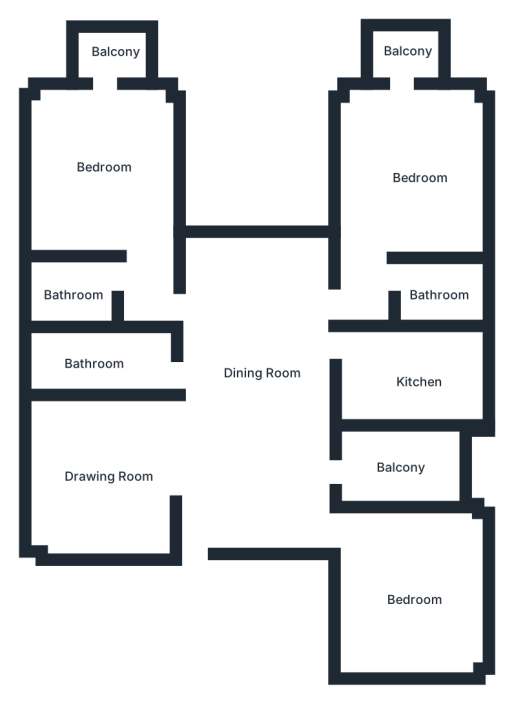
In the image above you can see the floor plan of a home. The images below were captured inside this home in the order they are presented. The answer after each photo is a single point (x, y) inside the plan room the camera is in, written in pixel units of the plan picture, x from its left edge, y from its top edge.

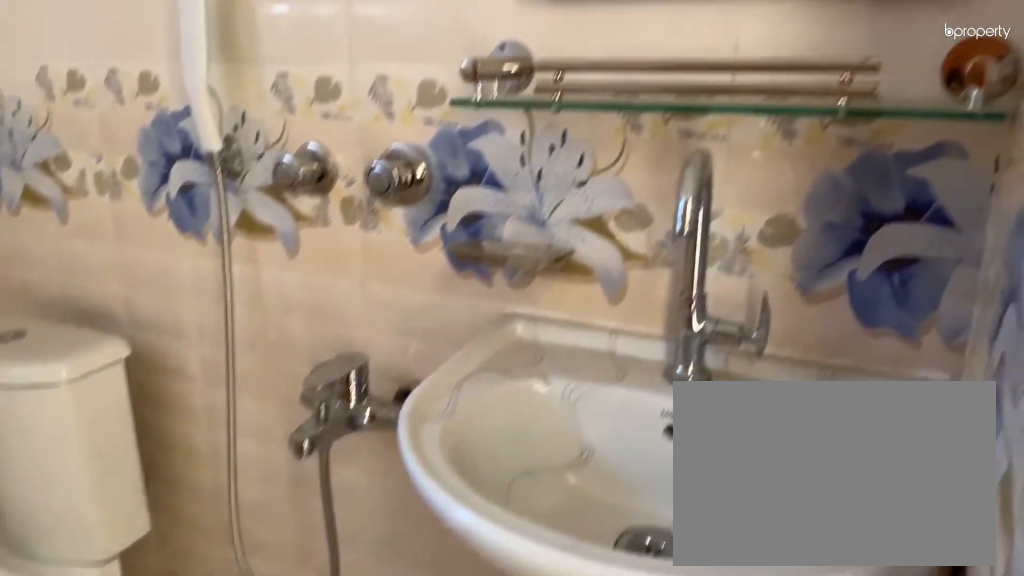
(430, 293)
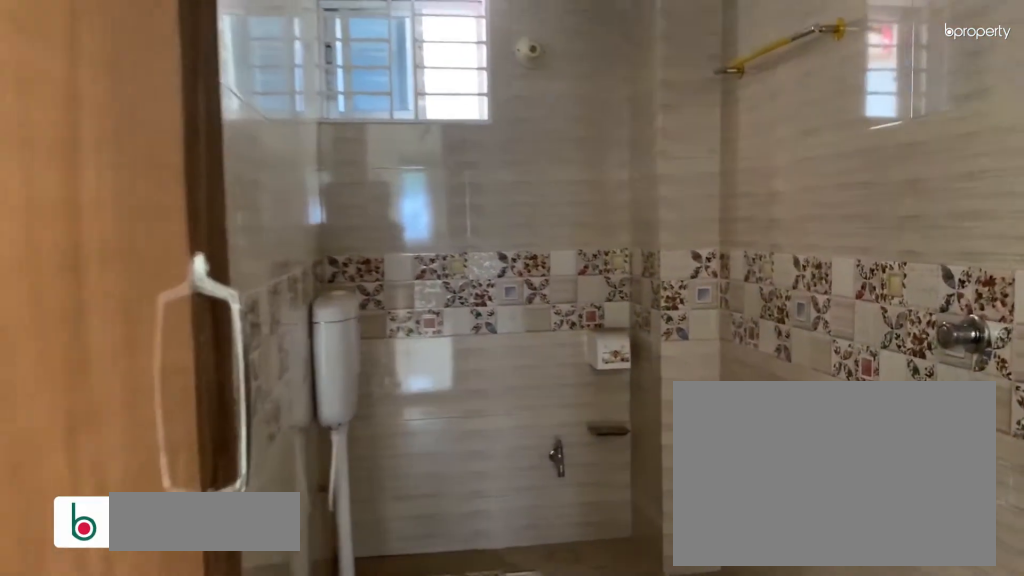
(91, 361)
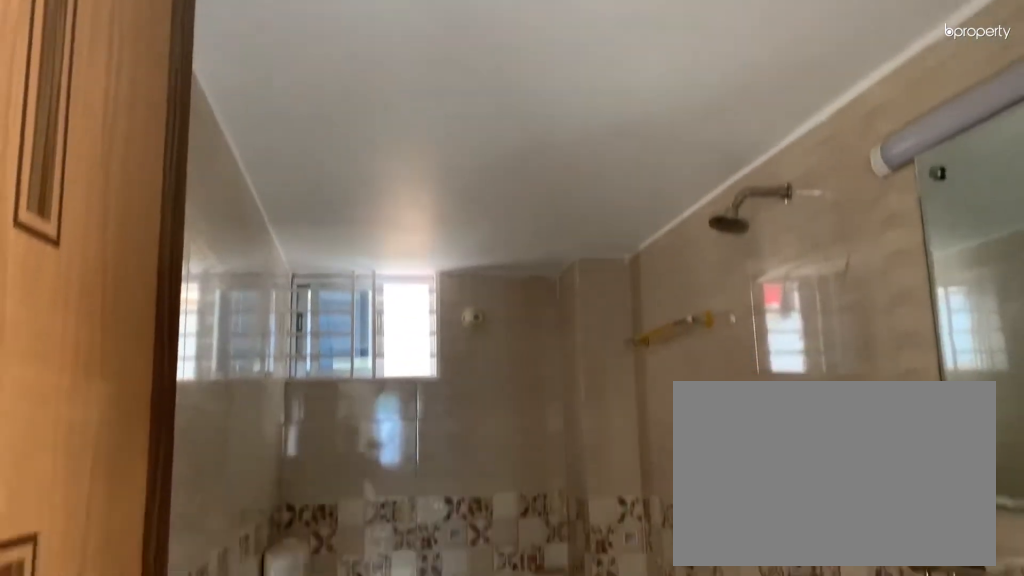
(91, 361)
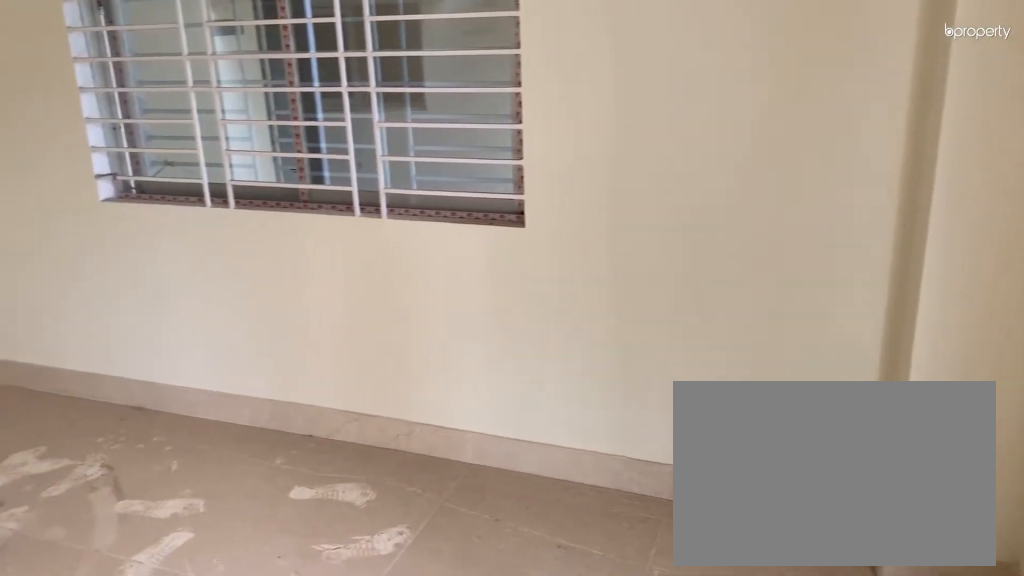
(94, 171)
